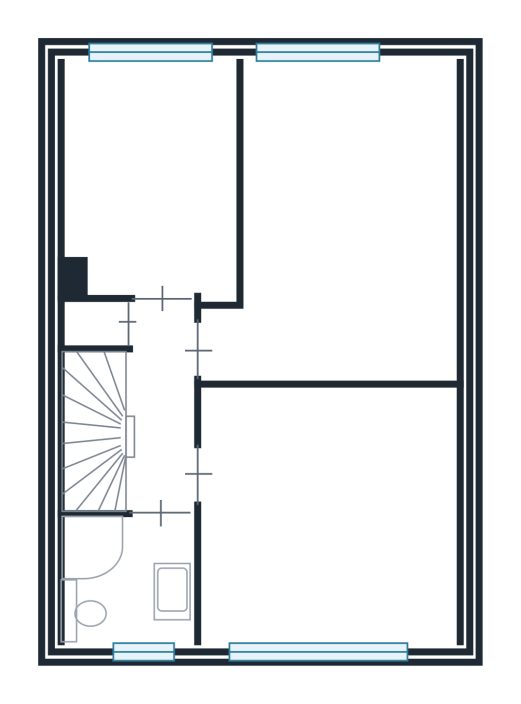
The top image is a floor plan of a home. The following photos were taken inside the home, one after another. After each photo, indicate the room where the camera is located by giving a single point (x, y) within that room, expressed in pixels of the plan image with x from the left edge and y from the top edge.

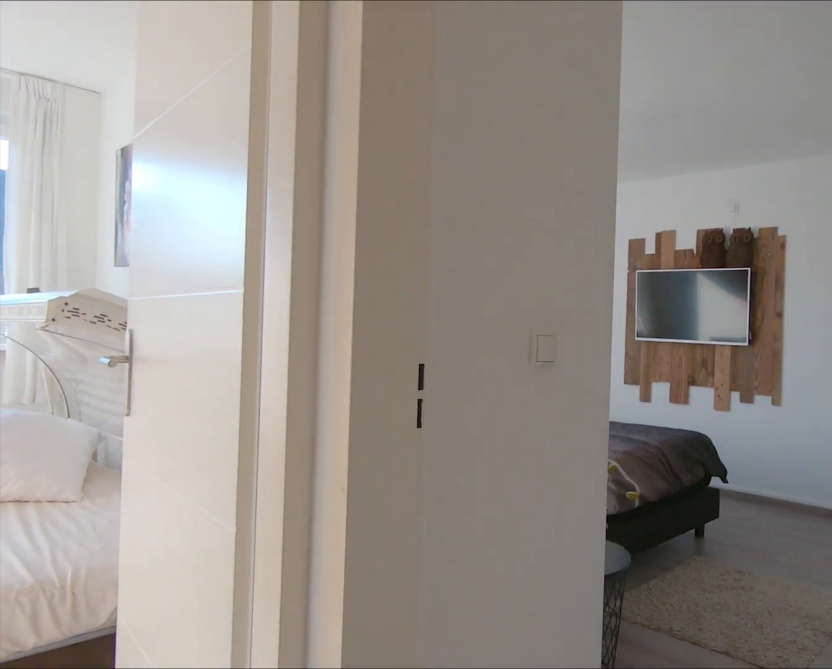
(159, 407)
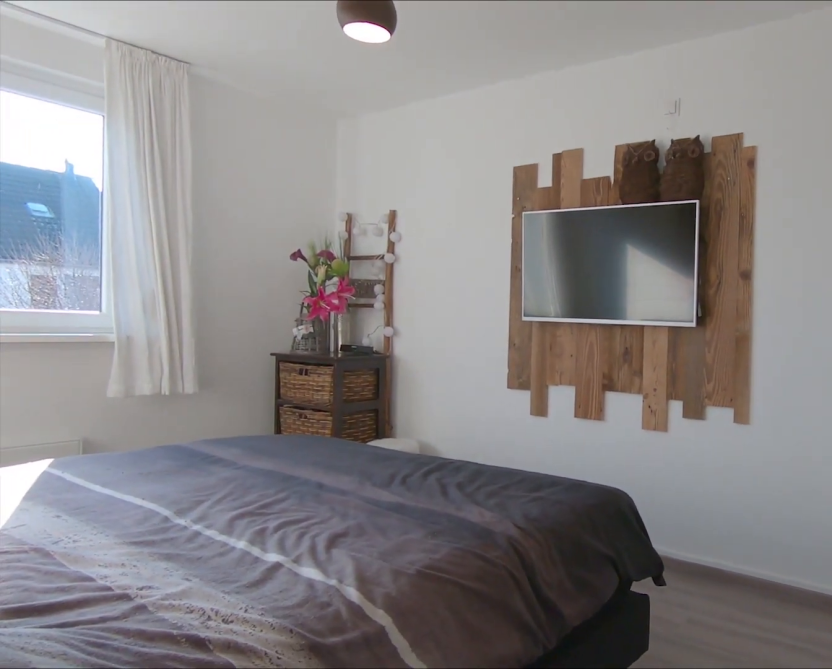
(347, 226)
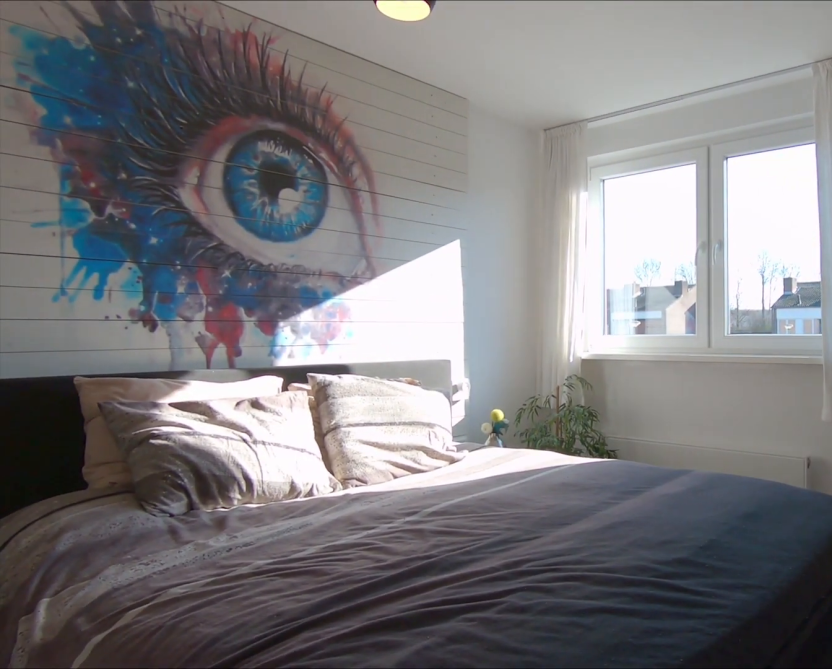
(347, 226)
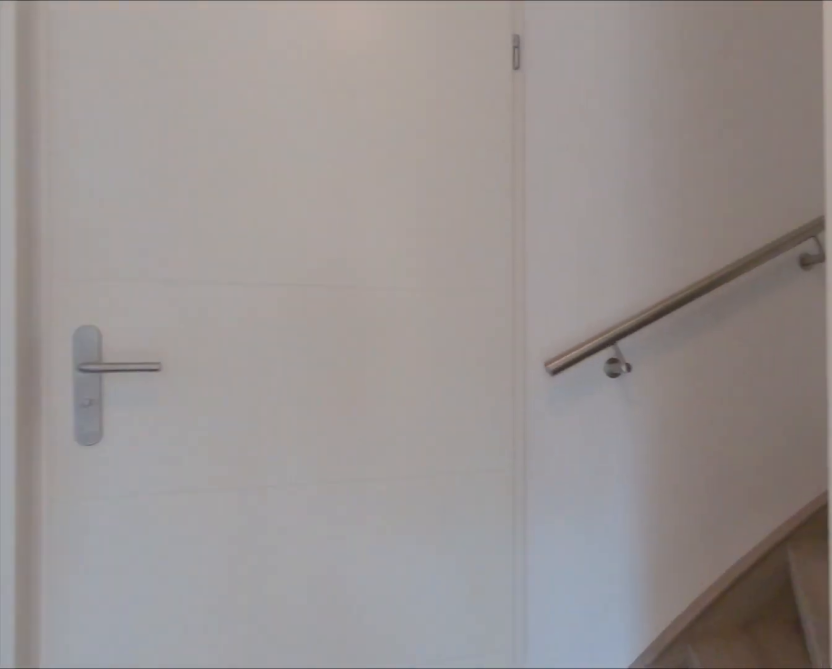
(159, 408)
